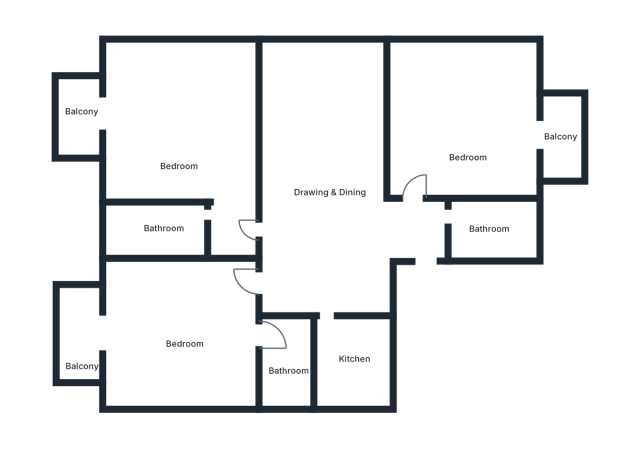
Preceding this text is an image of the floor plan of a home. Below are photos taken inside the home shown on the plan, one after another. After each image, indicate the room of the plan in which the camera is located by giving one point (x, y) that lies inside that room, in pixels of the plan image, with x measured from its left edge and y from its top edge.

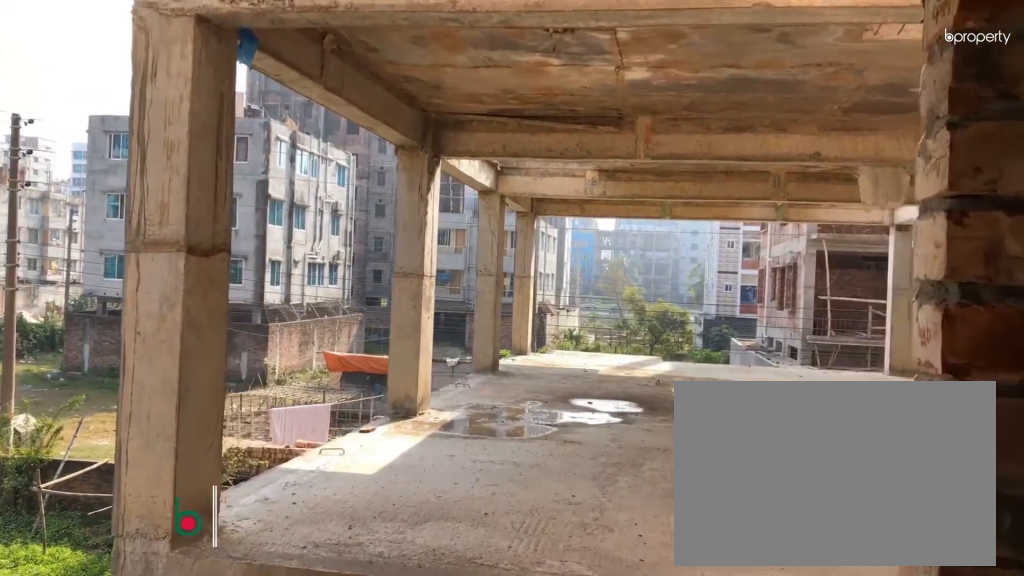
(562, 143)
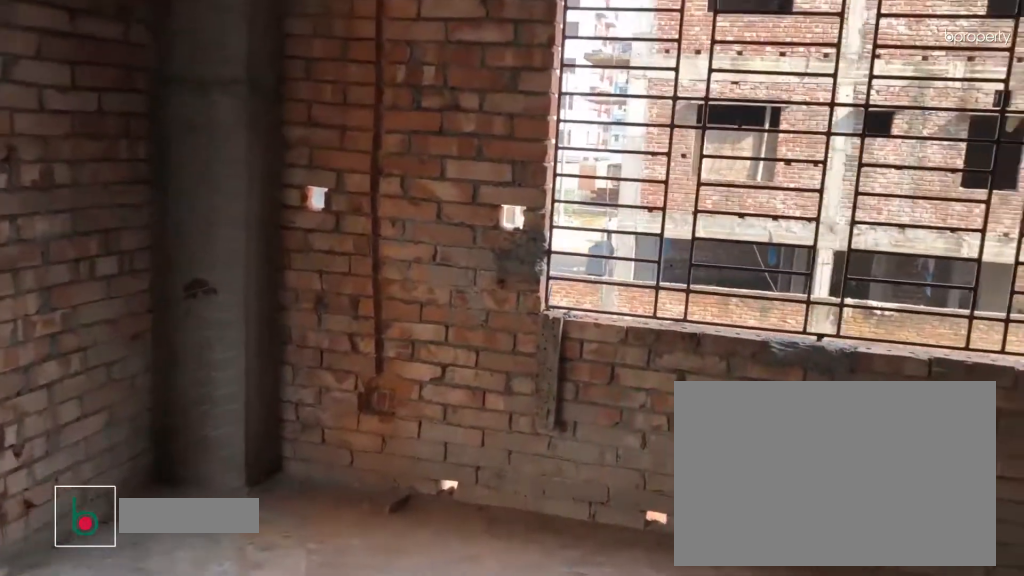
(182, 127)
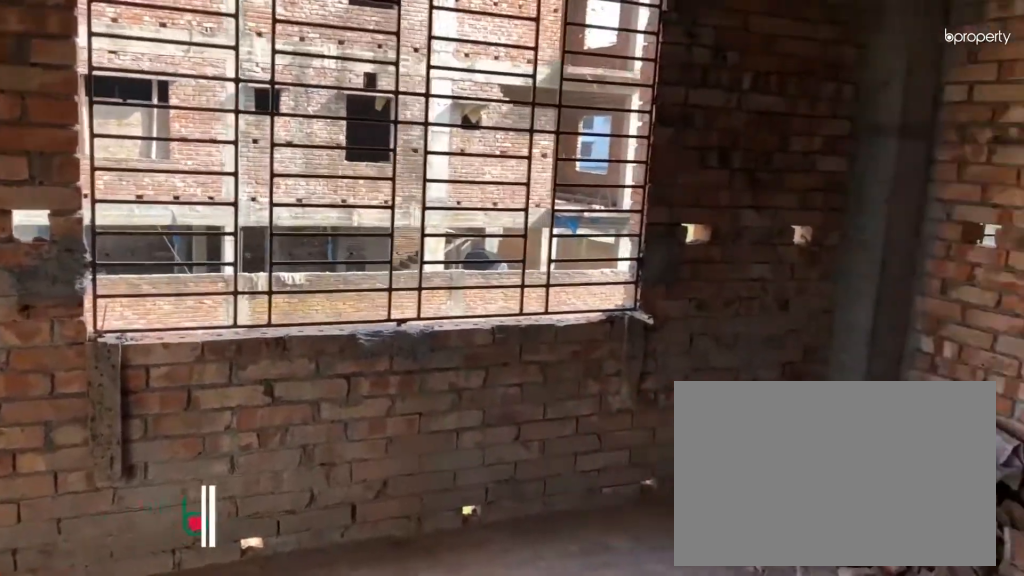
(182, 127)
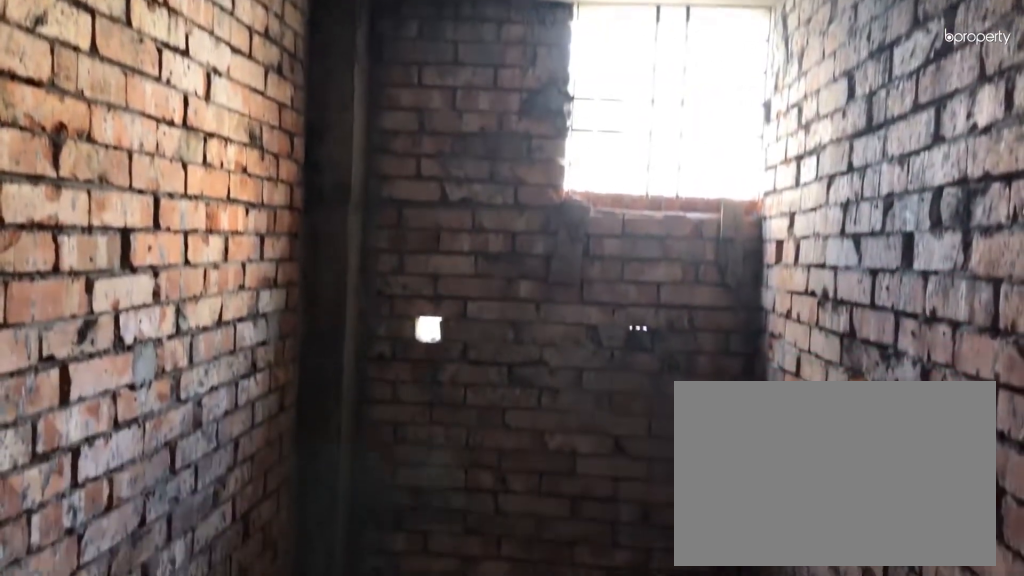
(165, 225)
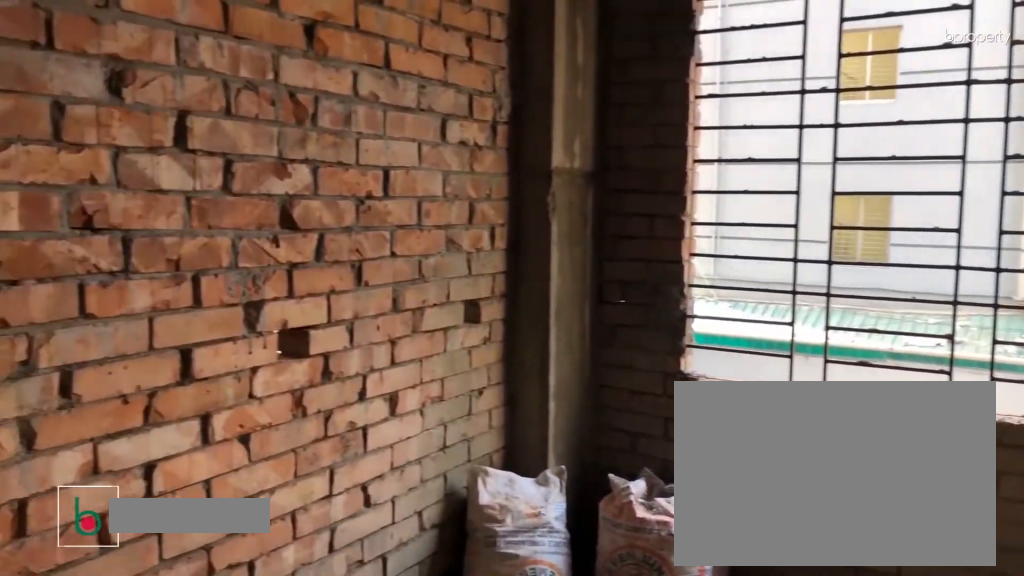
(355, 354)
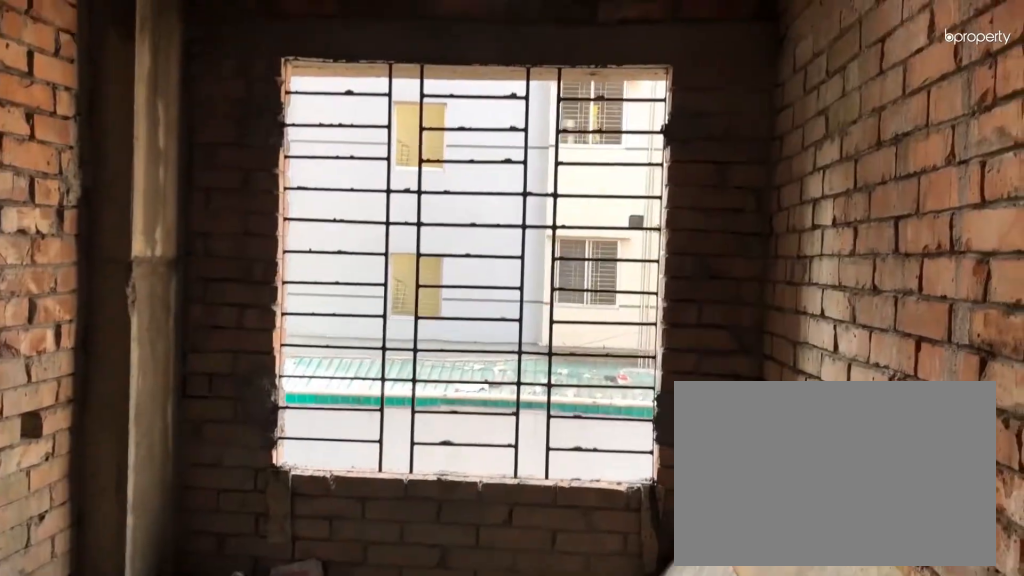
(355, 354)
